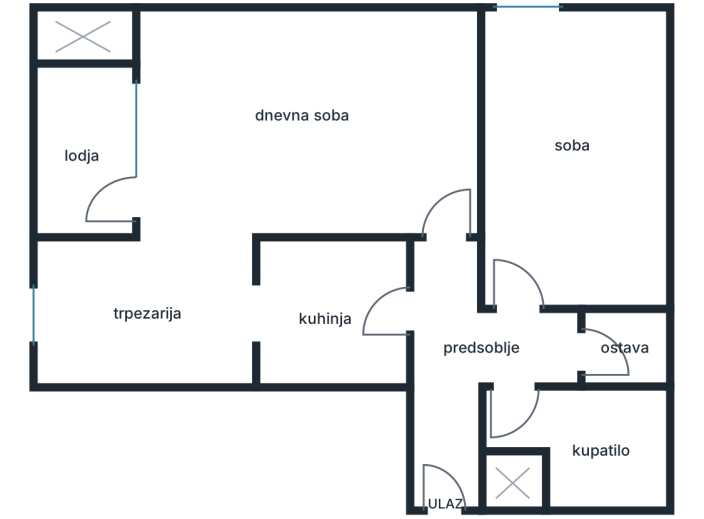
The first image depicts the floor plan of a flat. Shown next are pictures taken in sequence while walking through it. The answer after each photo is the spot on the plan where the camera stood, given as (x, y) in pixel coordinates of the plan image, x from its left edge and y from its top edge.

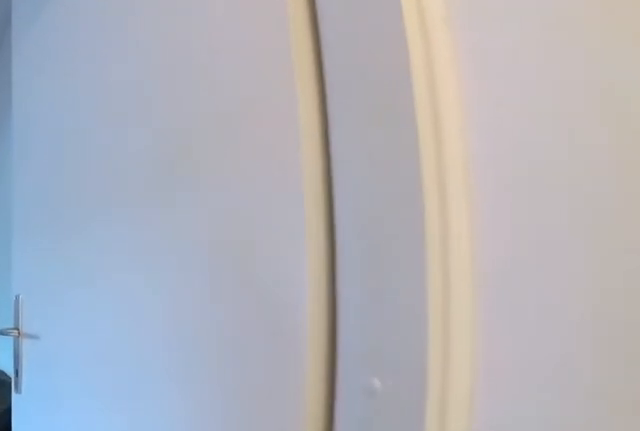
(442, 282)
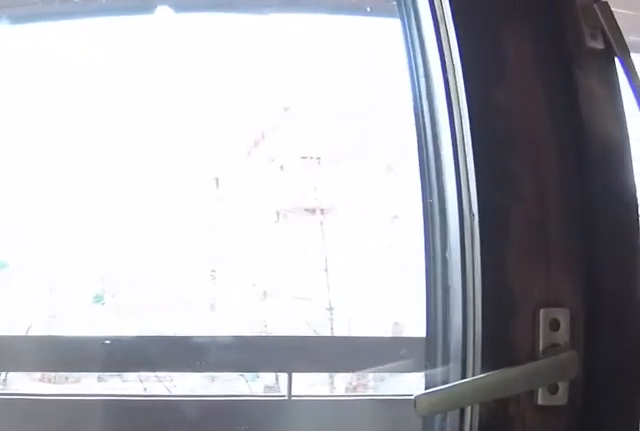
(169, 165)
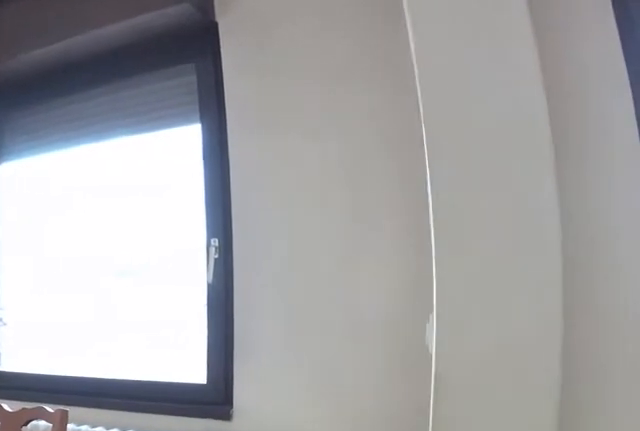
(171, 206)
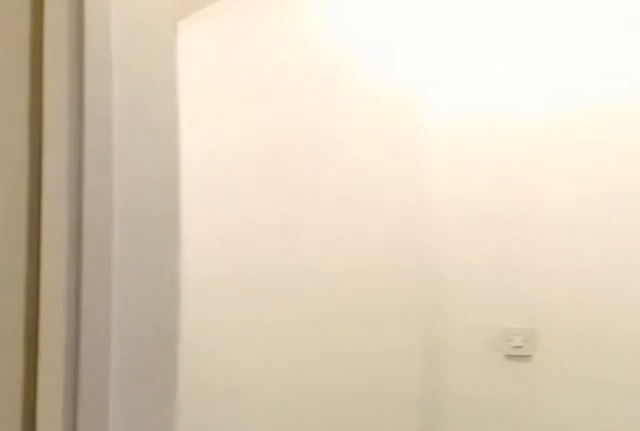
(533, 312)
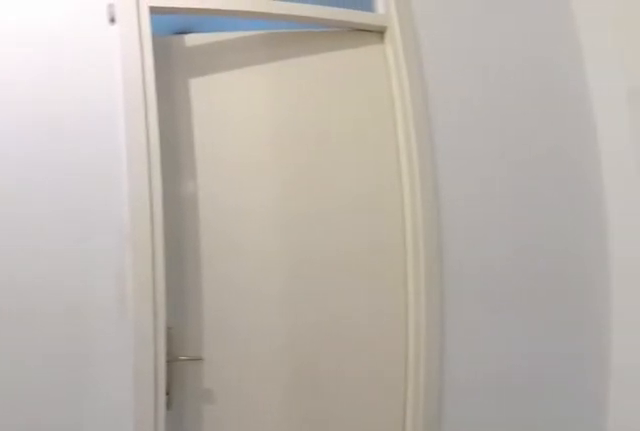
(548, 354)
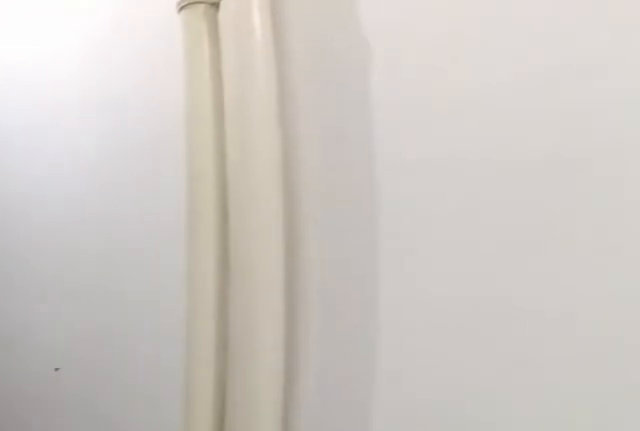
(439, 367)
